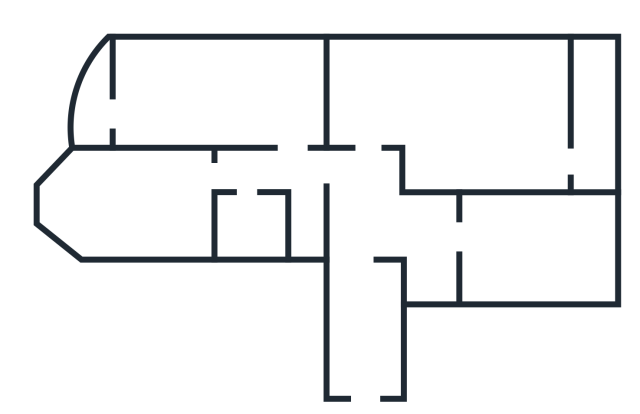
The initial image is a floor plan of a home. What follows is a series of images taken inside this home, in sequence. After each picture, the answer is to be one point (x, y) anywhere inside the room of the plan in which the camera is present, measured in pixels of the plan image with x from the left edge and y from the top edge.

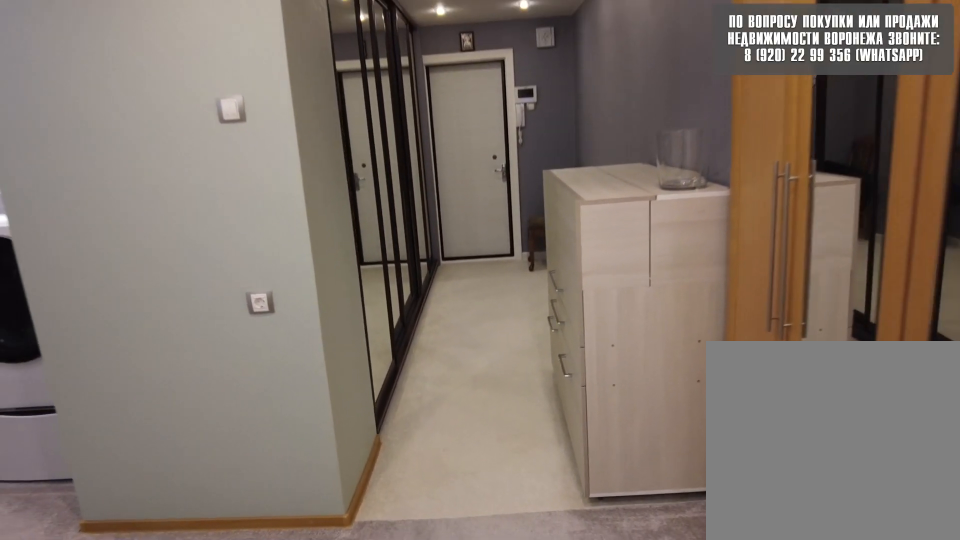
(369, 379)
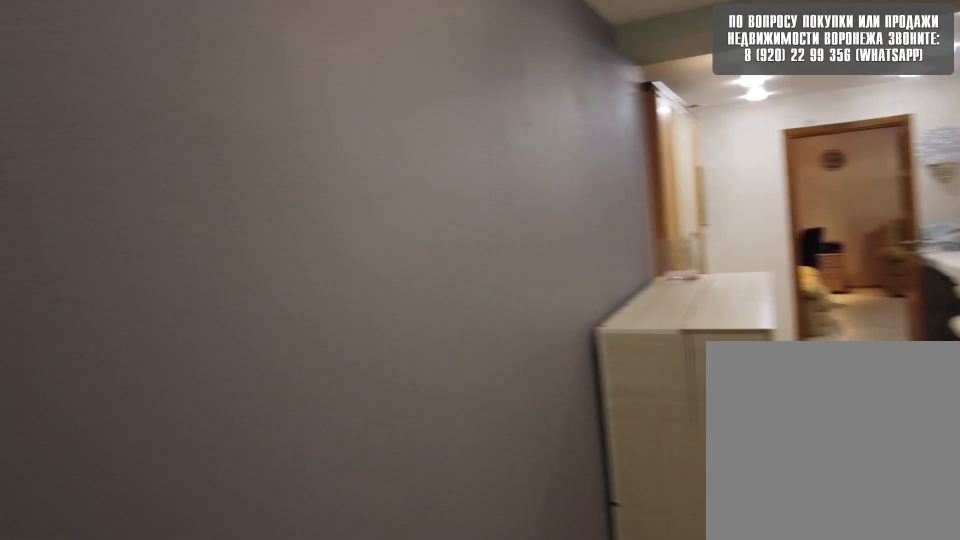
(369, 379)
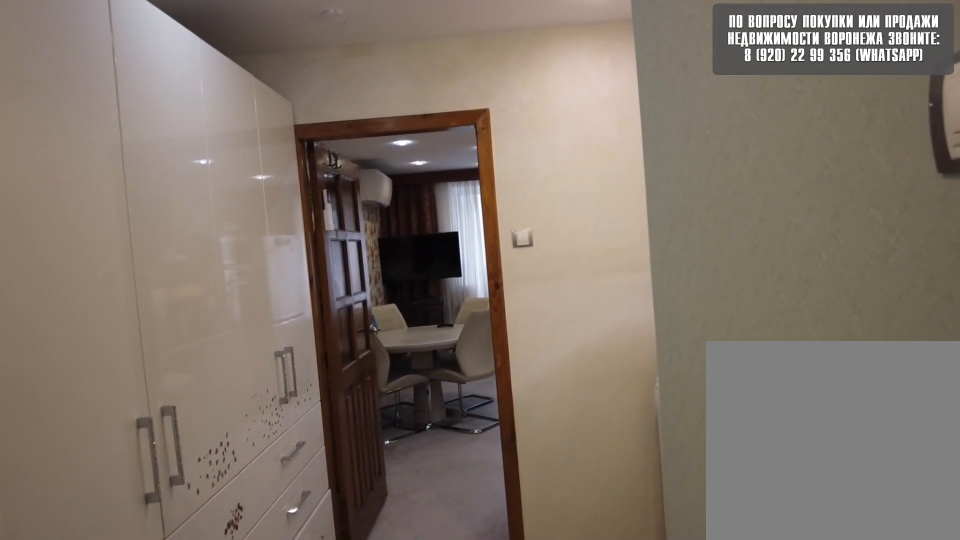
(369, 233)
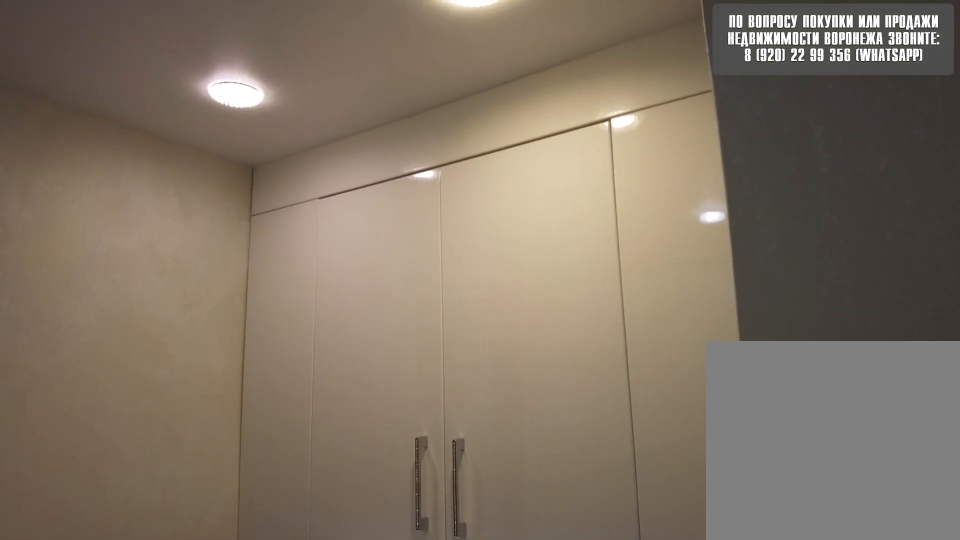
(437, 239)
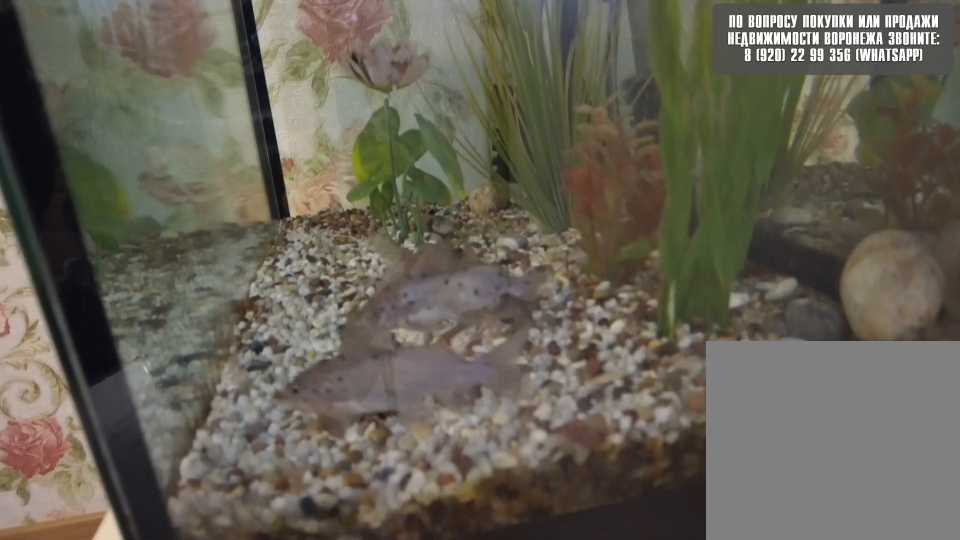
(512, 249)
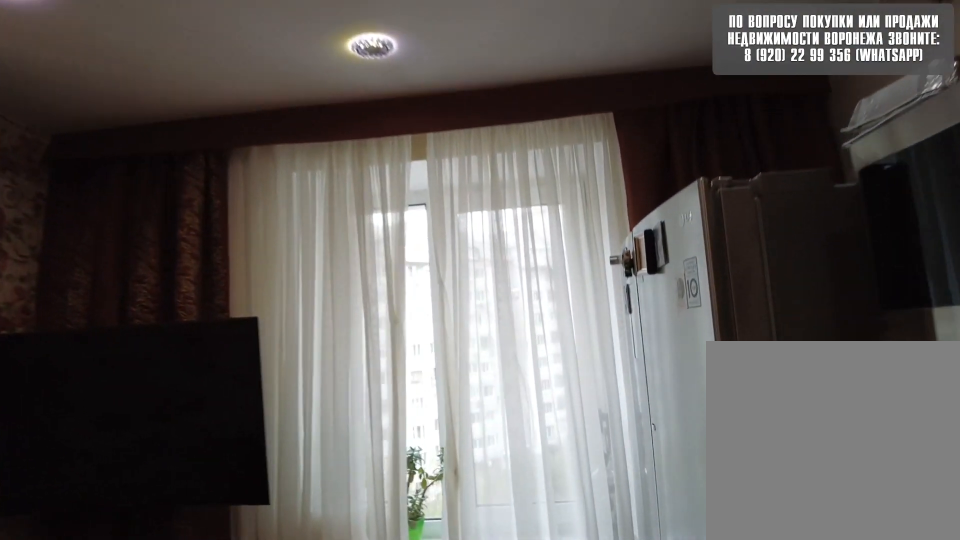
(512, 249)
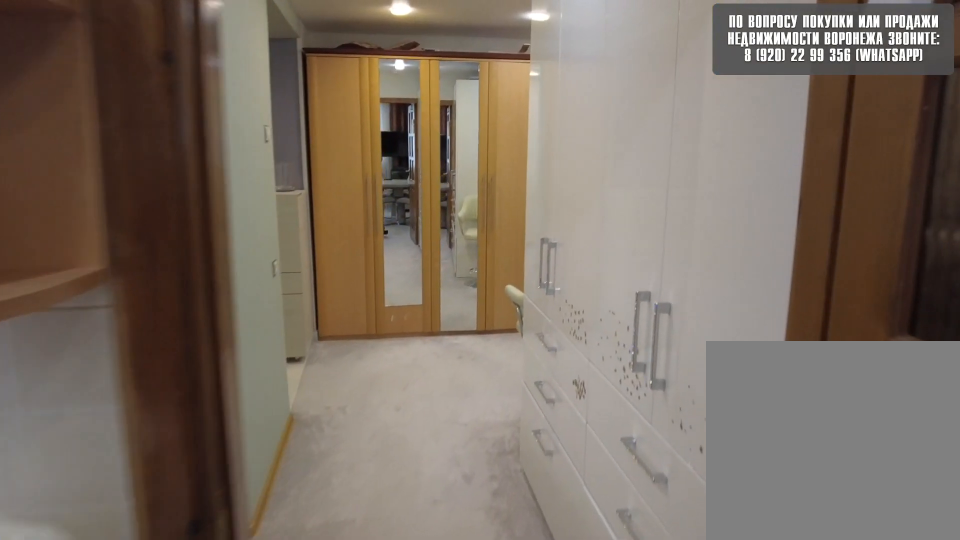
(441, 249)
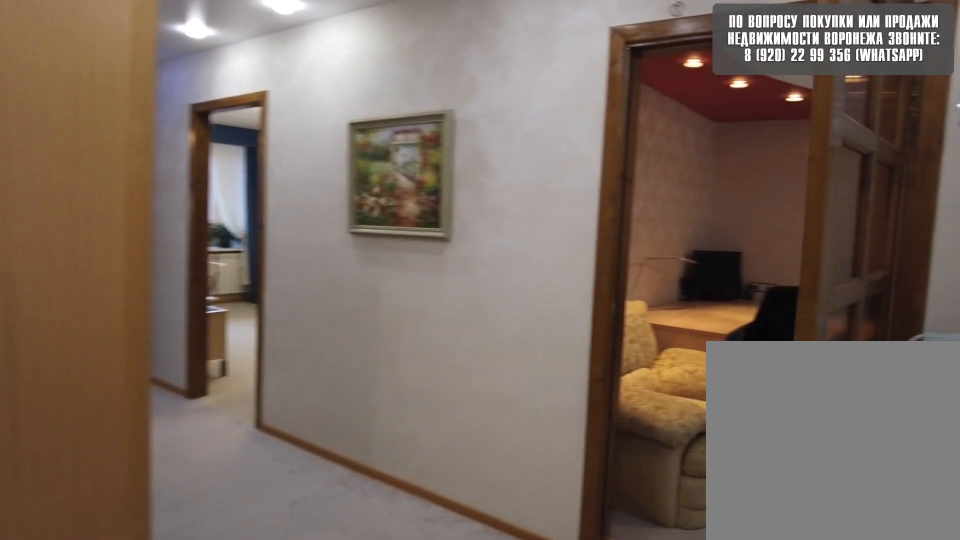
(376, 228)
